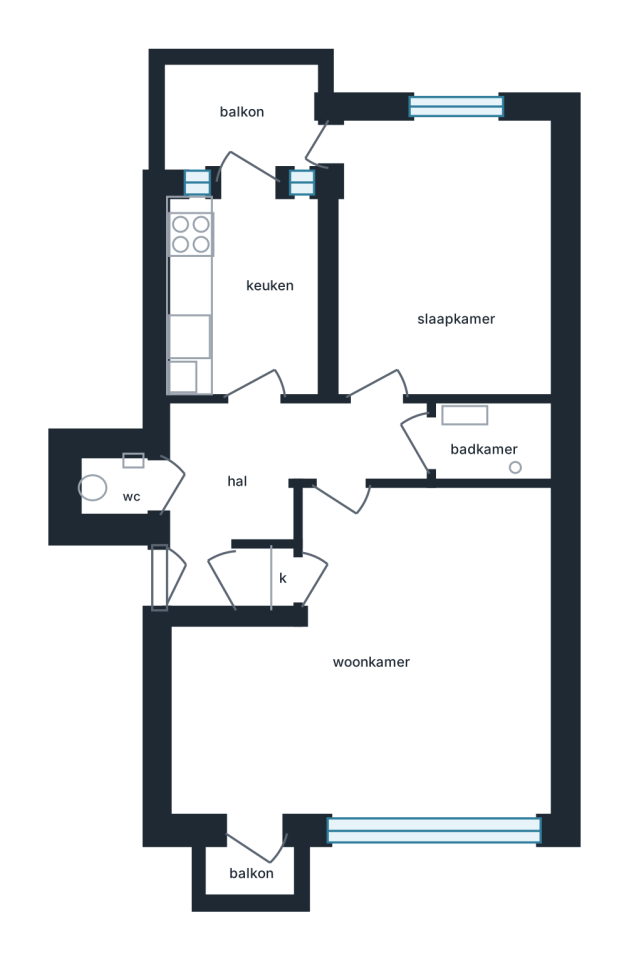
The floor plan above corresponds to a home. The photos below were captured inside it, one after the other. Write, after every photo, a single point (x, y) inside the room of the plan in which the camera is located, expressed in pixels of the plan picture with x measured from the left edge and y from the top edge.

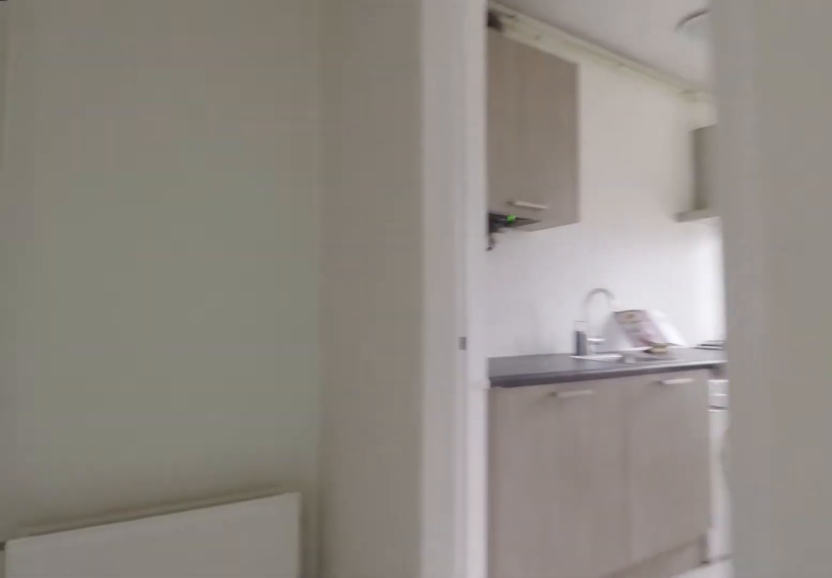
(265, 480)
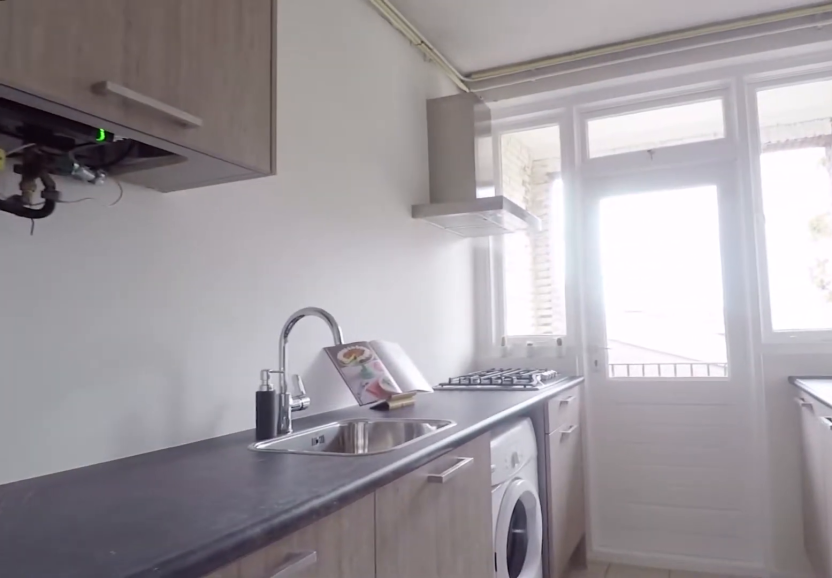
(245, 295)
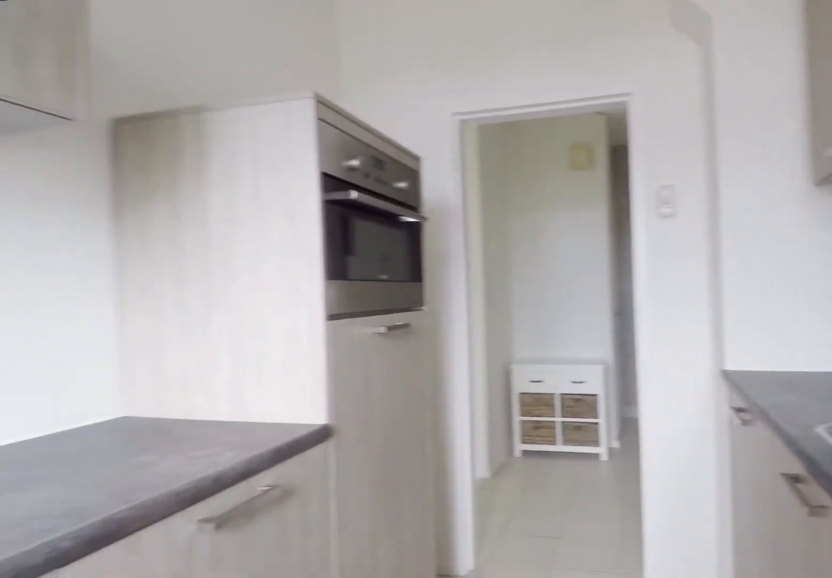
(245, 295)
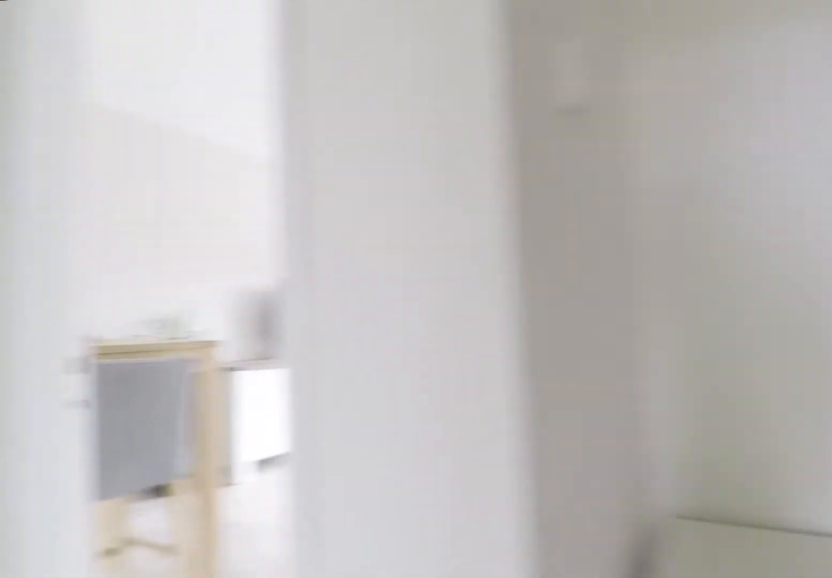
(265, 479)
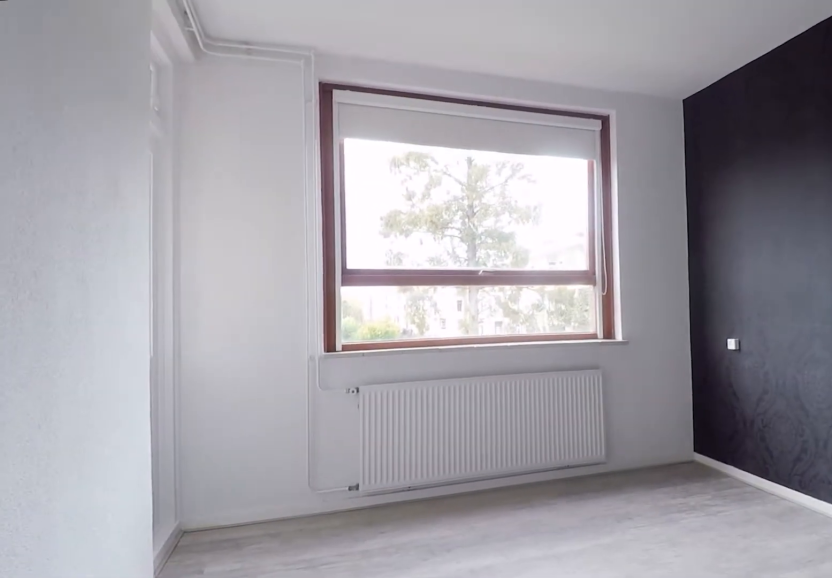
(432, 247)
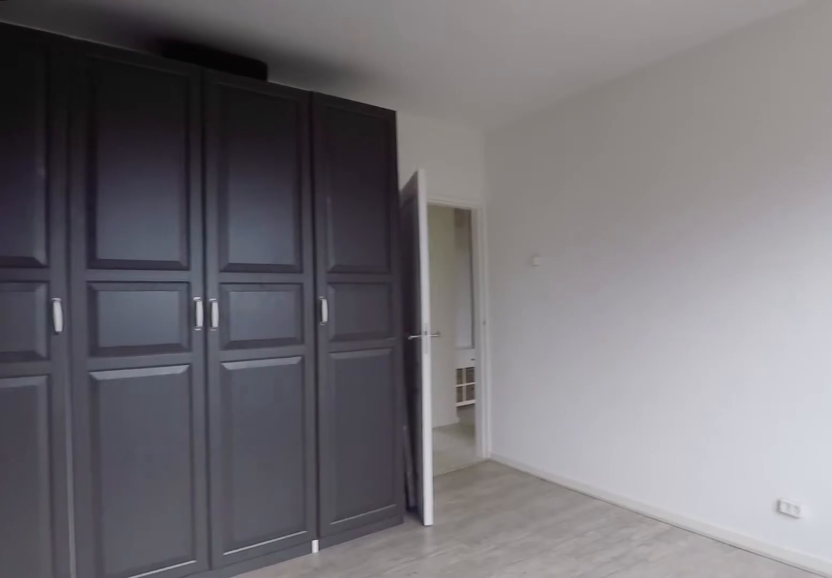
(432, 247)
